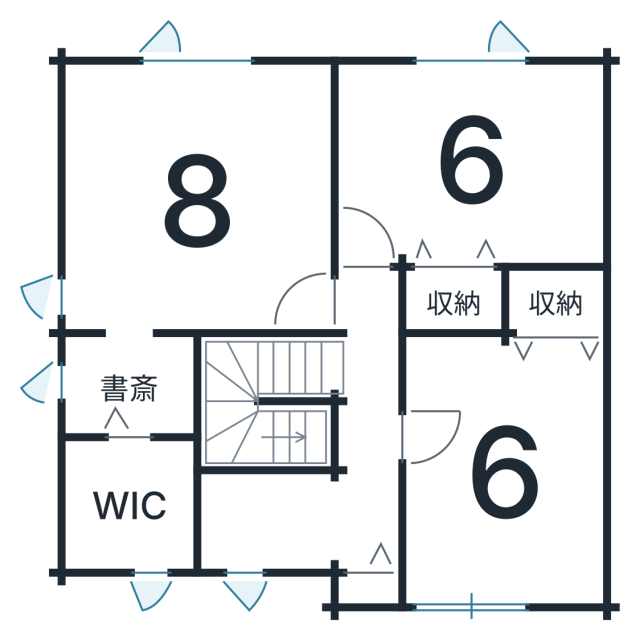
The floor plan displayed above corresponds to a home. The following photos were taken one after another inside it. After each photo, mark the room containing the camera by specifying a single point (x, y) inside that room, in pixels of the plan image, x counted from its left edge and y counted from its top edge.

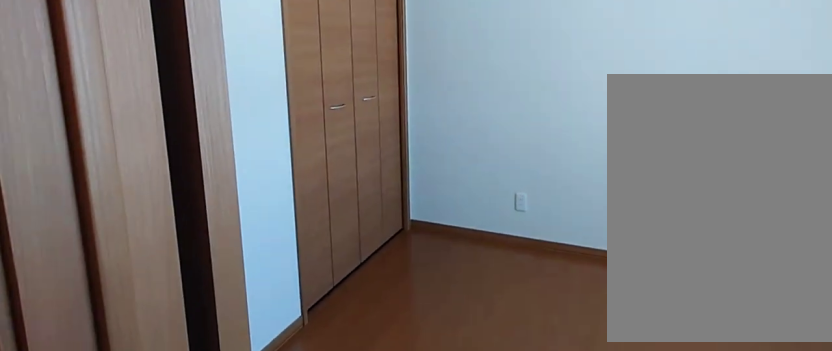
(491, 480)
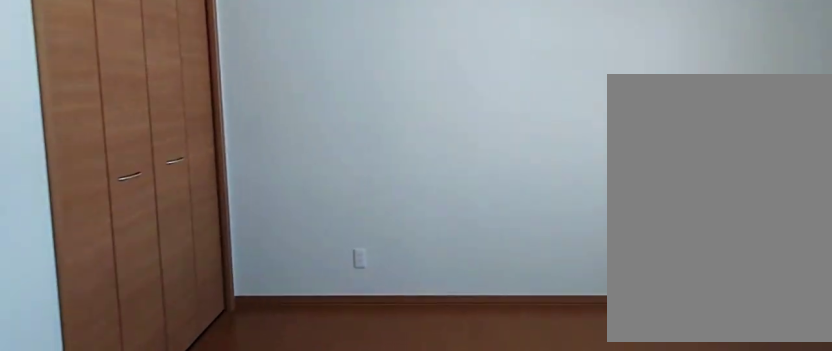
(491, 480)
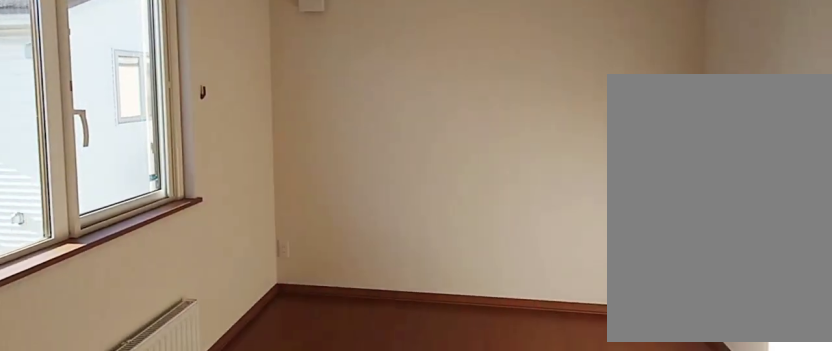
(466, 173)
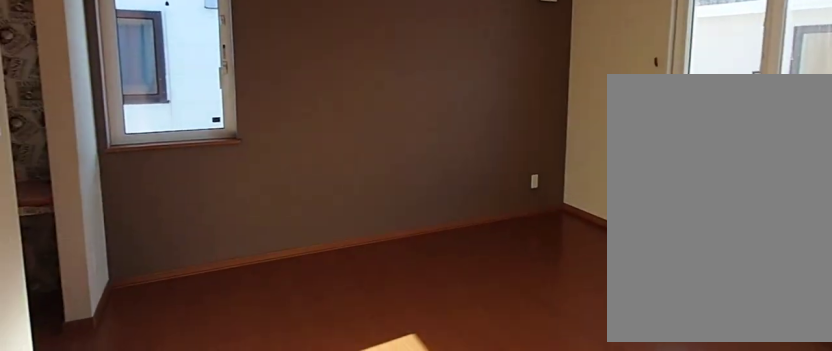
(185, 218)
